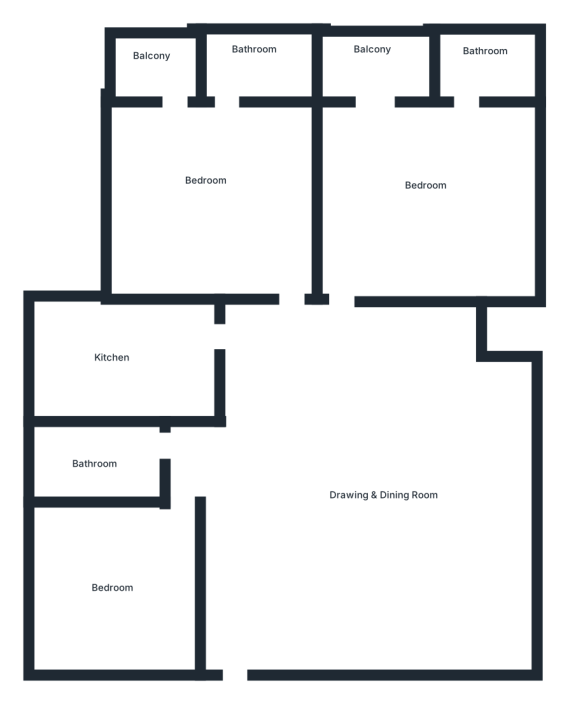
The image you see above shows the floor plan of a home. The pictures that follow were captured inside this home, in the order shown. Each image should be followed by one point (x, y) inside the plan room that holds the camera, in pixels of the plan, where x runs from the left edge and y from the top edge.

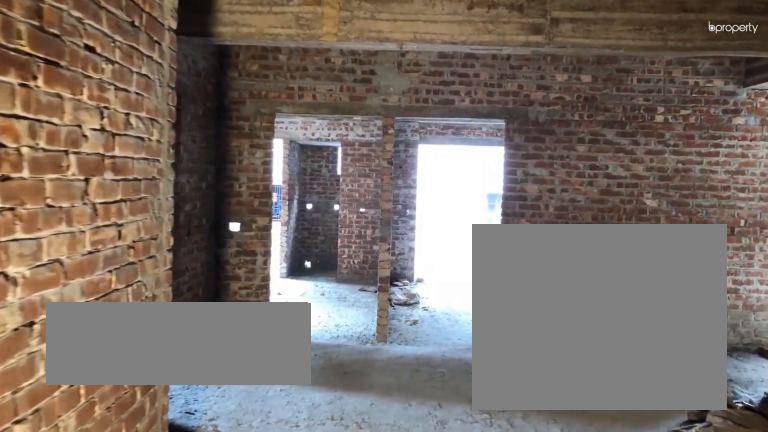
(238, 611)
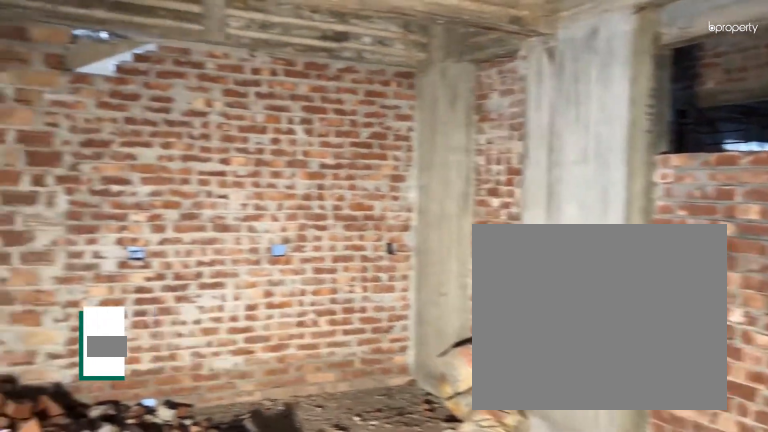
(383, 493)
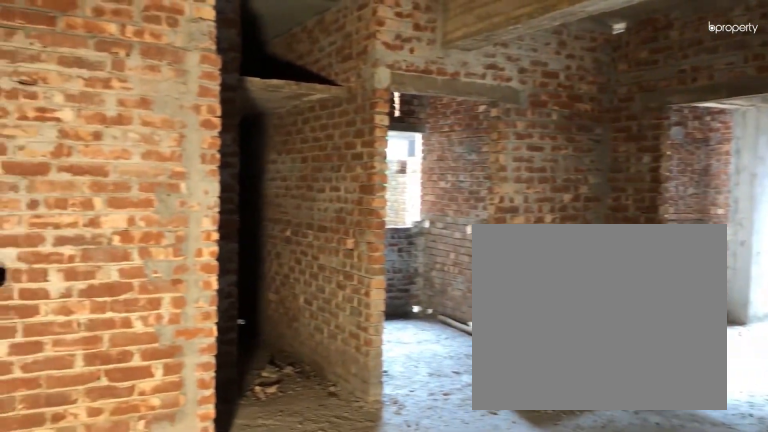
(384, 493)
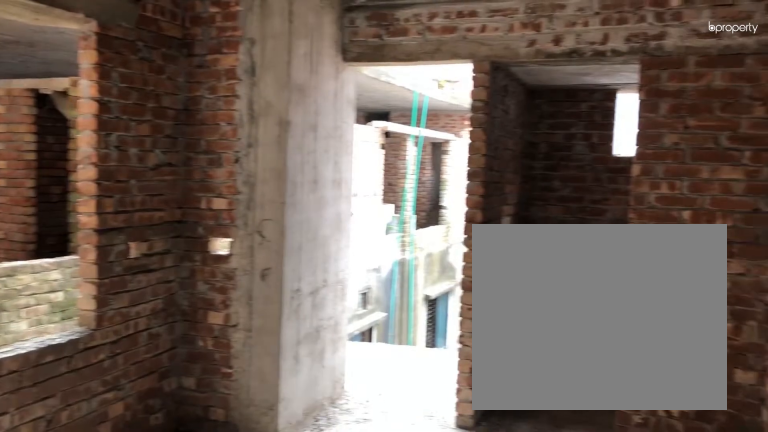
(215, 196)
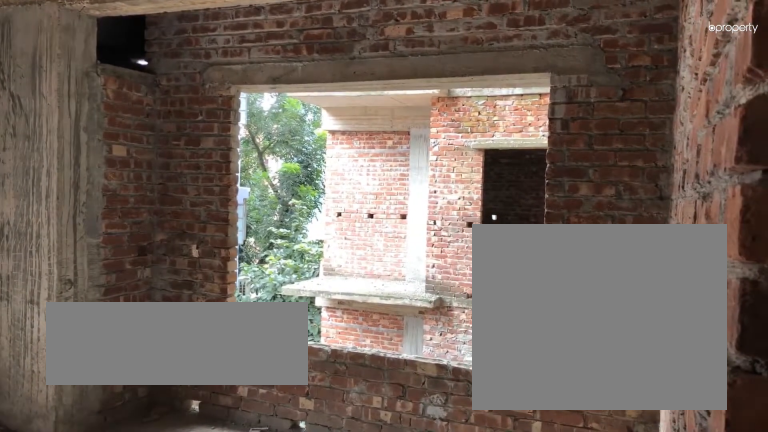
(426, 197)
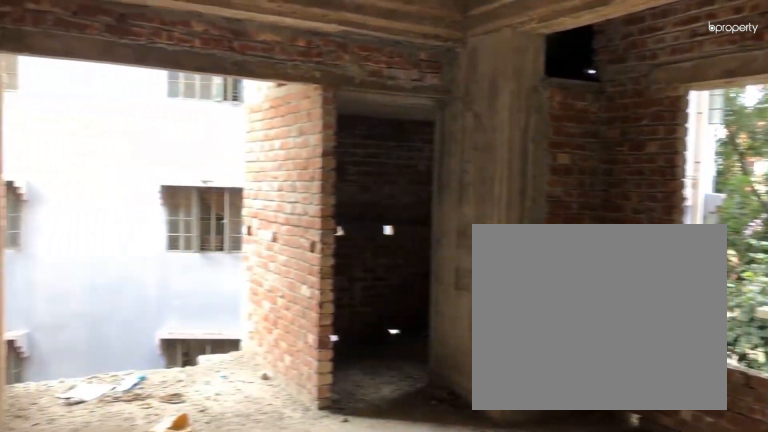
(426, 197)
